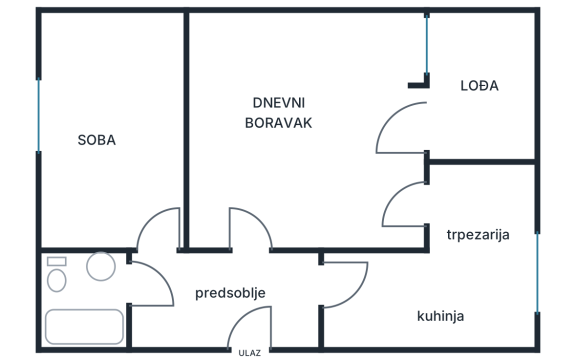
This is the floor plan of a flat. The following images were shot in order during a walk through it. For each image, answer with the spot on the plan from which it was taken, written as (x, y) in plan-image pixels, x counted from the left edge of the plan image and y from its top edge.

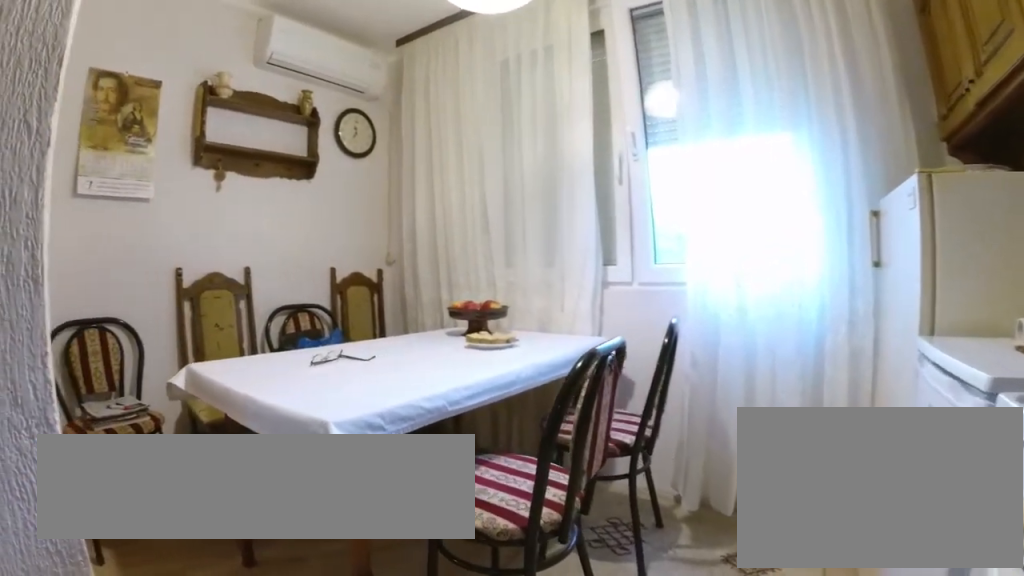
(415, 298)
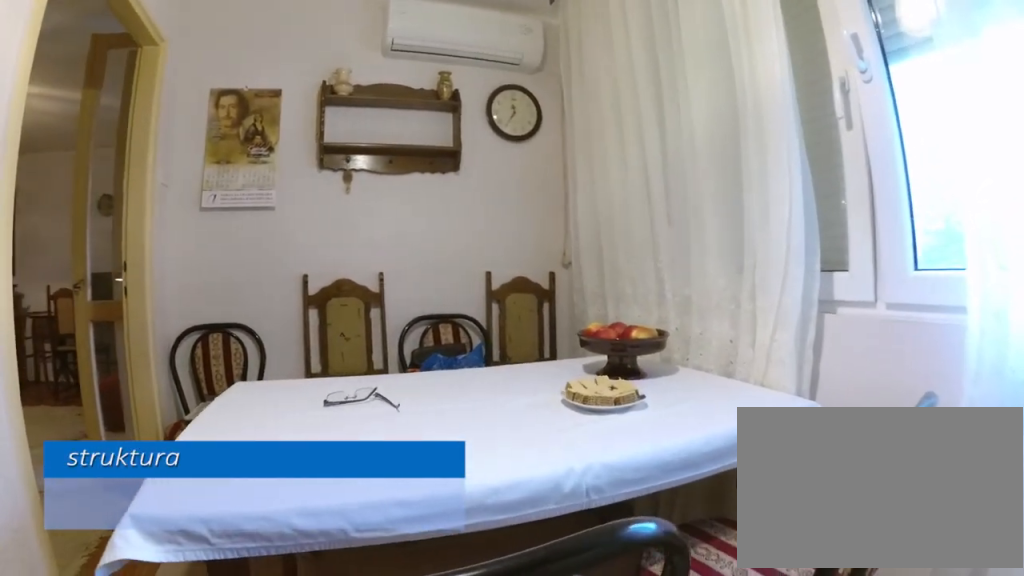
(469, 281)
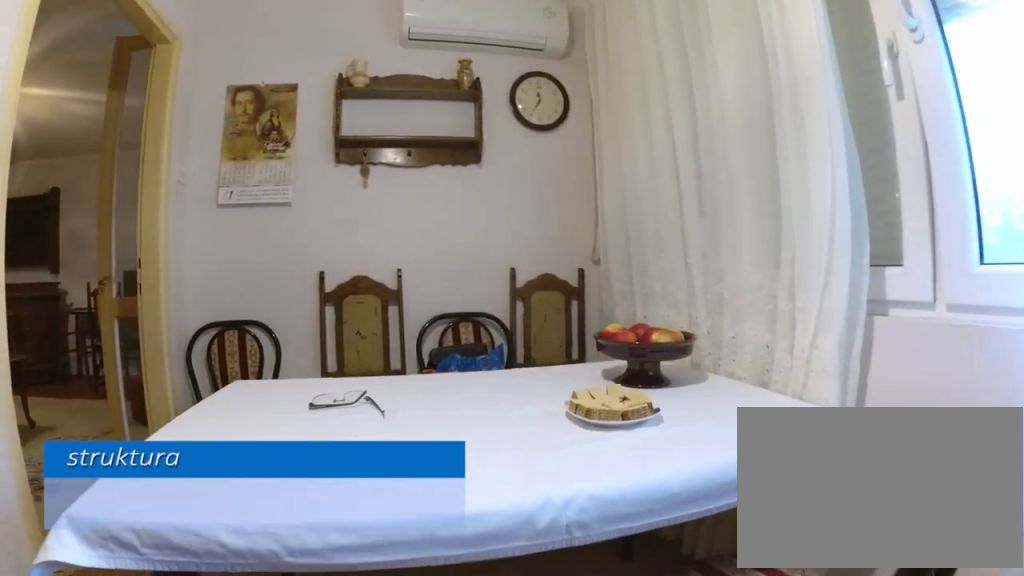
(473, 281)
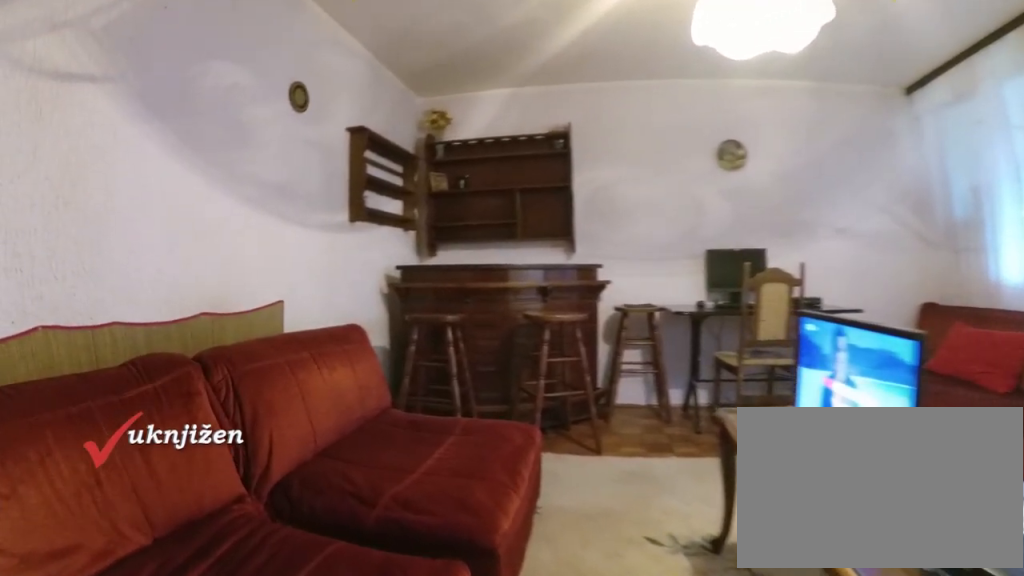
(259, 238)
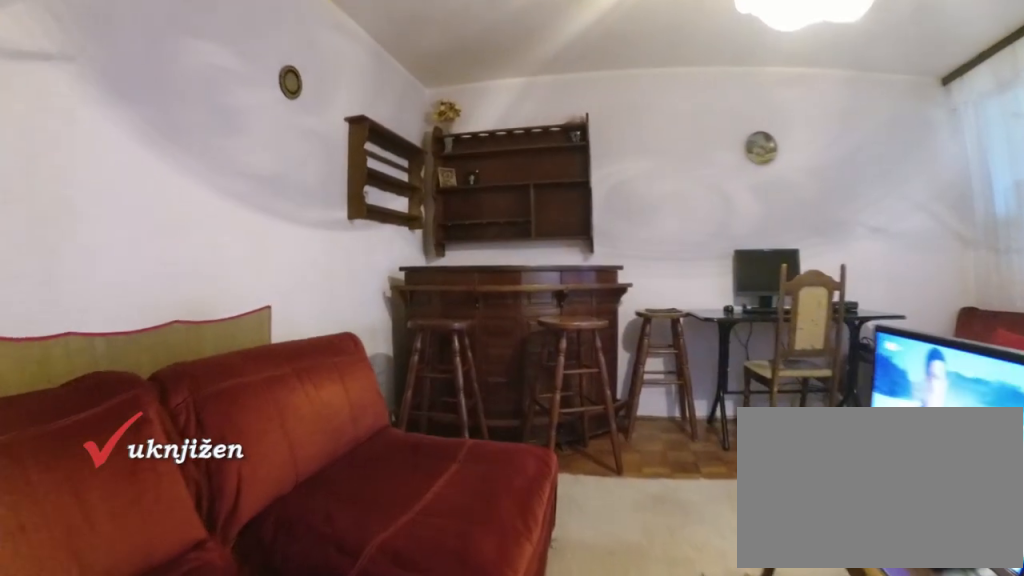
(259, 229)
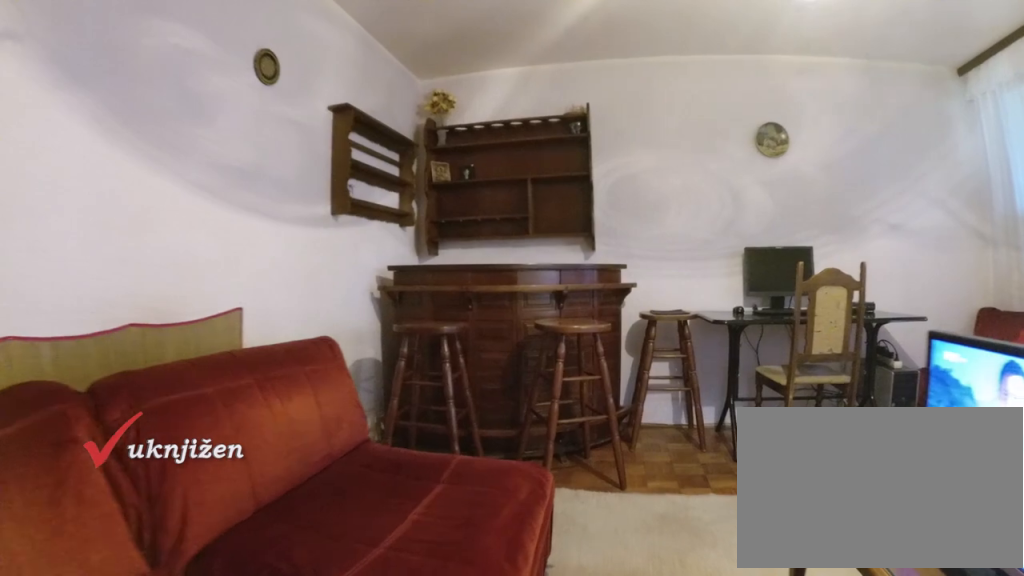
(259, 219)
